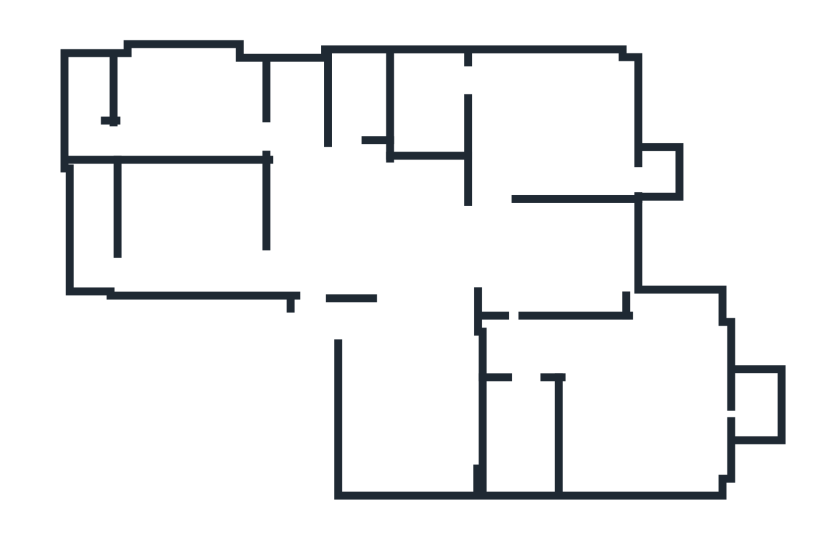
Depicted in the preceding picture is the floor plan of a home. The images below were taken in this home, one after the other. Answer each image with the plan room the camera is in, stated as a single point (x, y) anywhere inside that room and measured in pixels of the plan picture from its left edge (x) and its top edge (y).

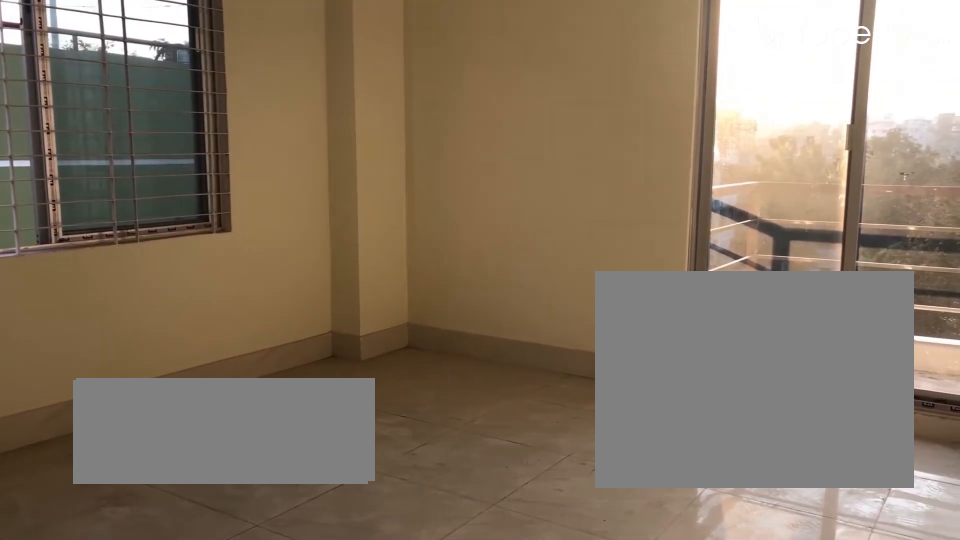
(532, 126)
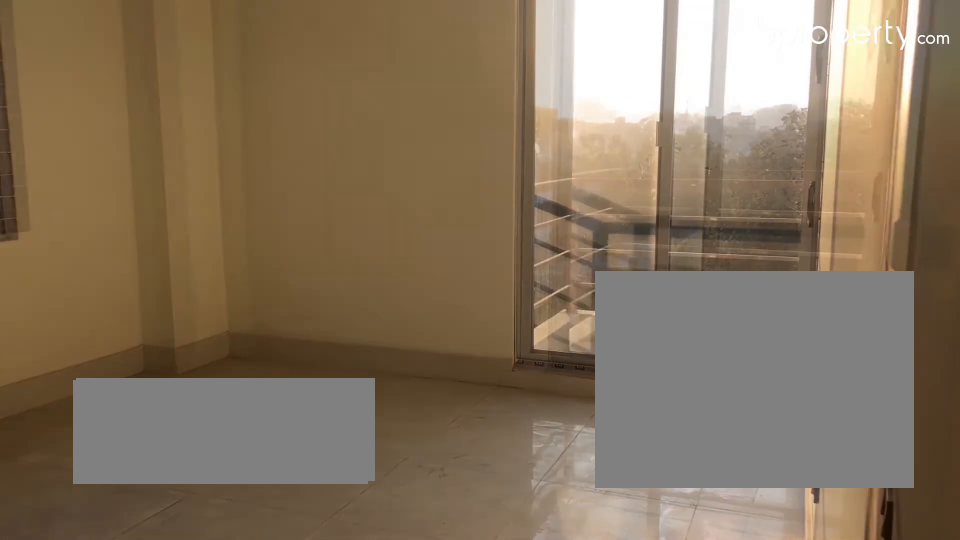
(532, 126)
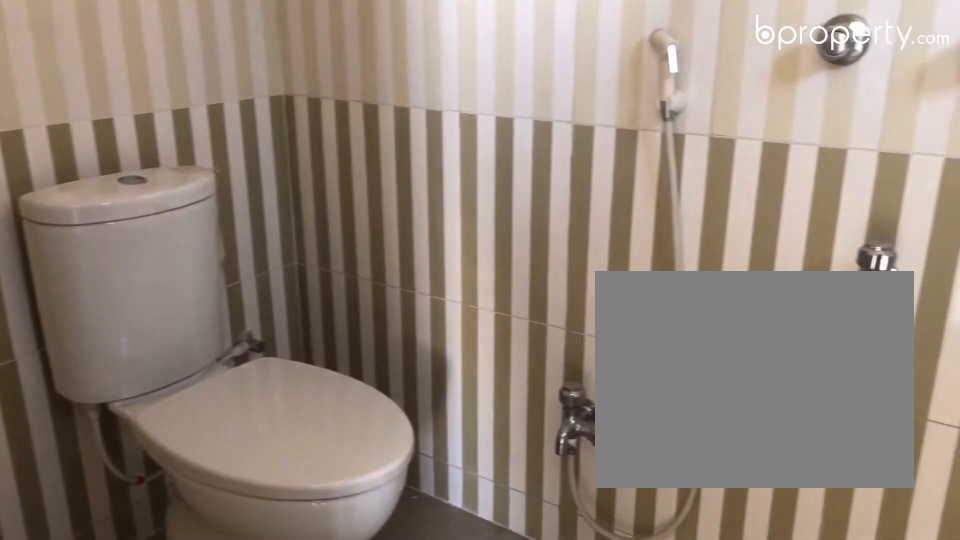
(422, 105)
